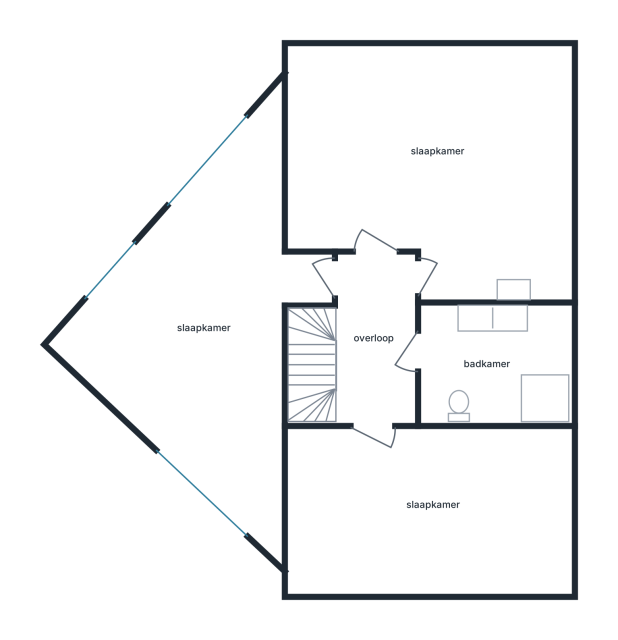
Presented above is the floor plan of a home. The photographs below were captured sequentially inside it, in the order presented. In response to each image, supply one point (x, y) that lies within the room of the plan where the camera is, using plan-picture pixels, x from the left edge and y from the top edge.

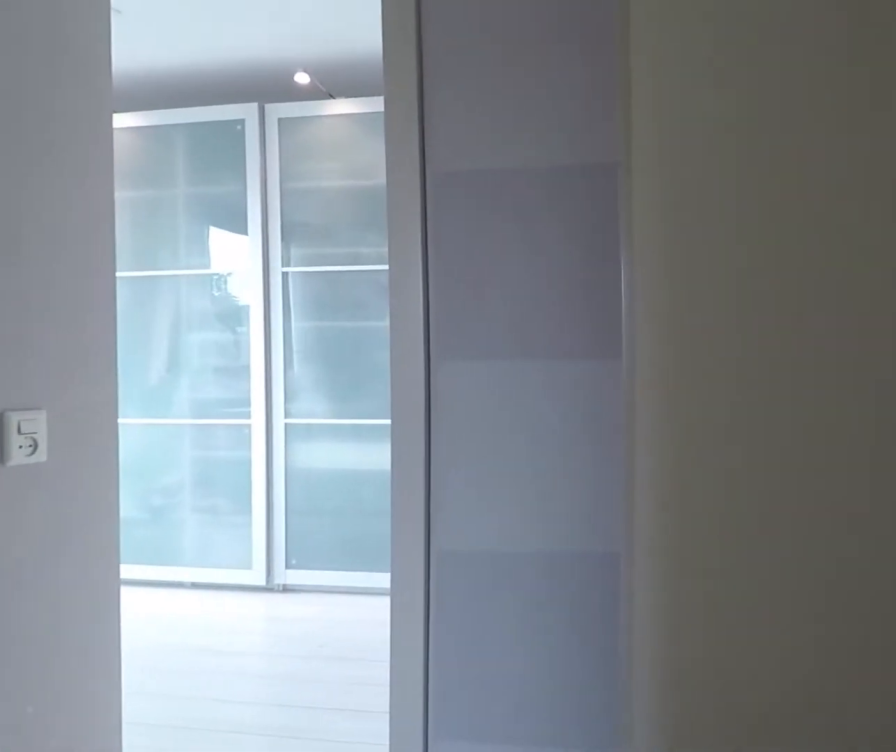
(403, 400)
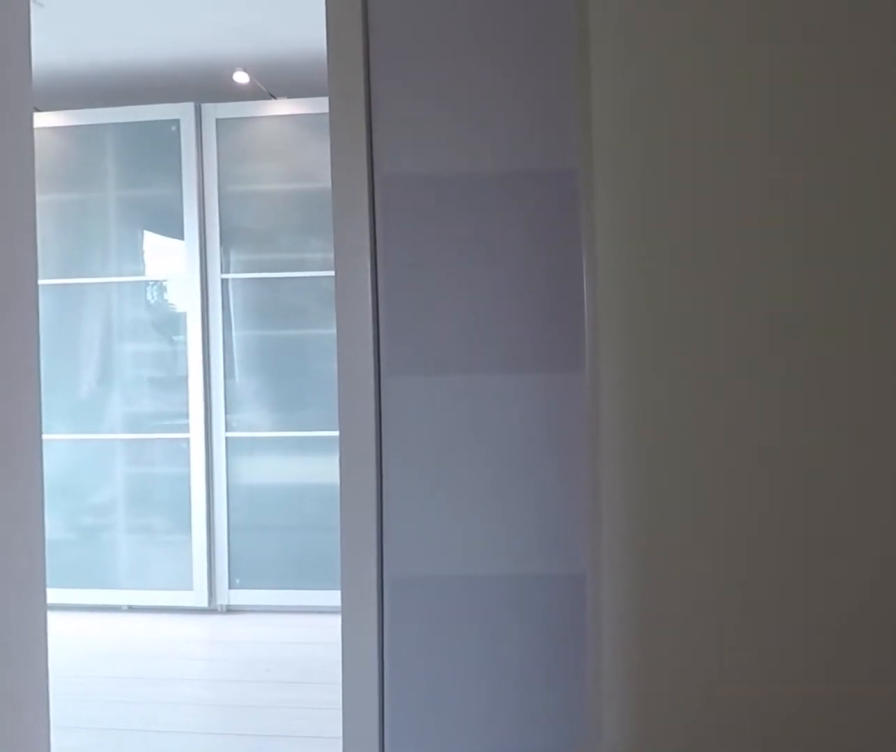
(403, 400)
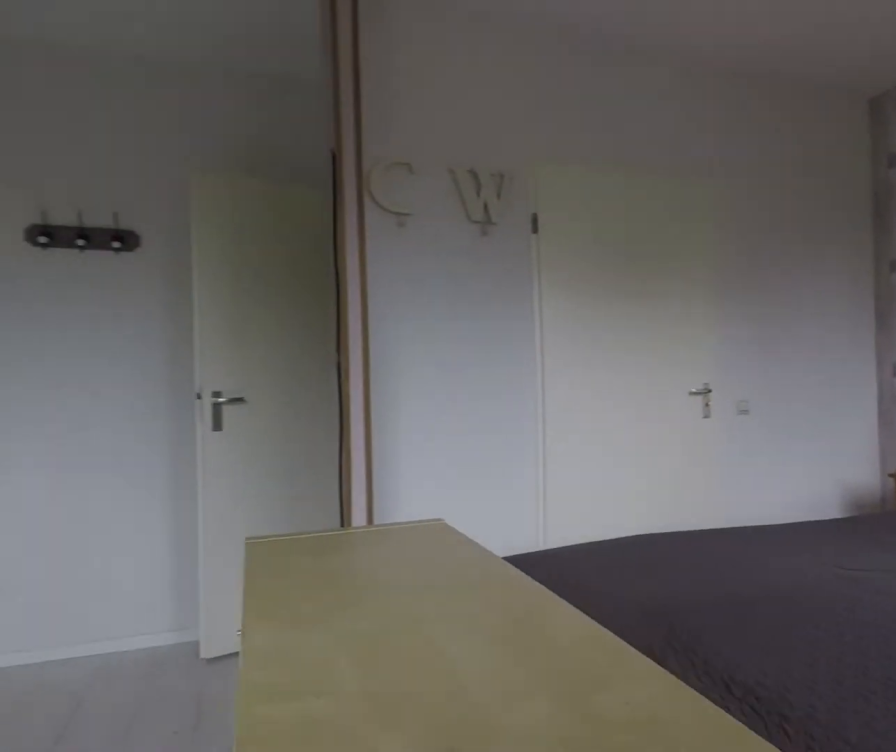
(567, 175)
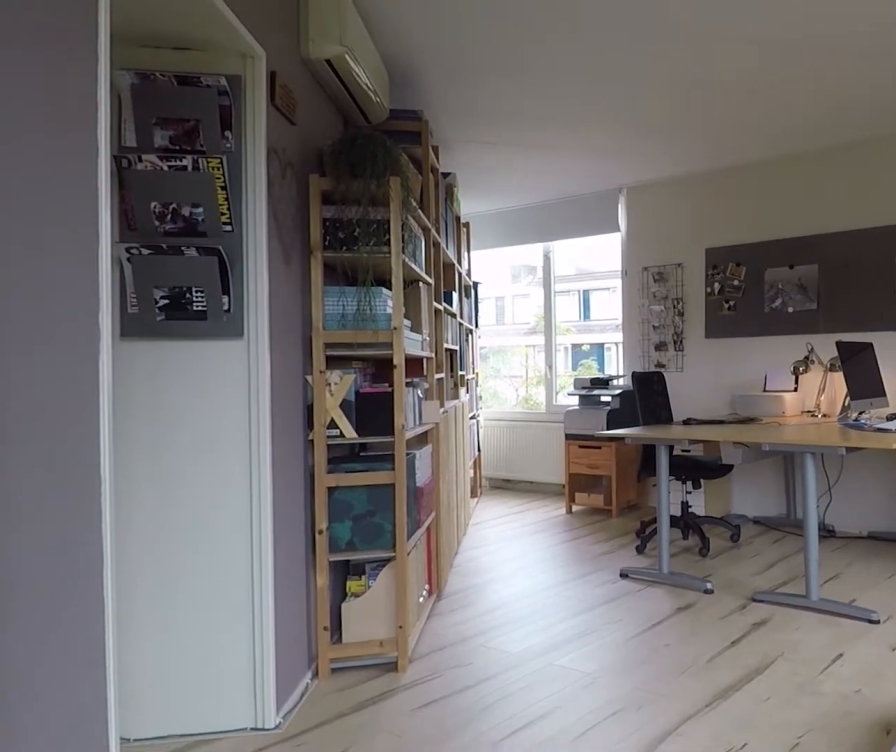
(214, 437)
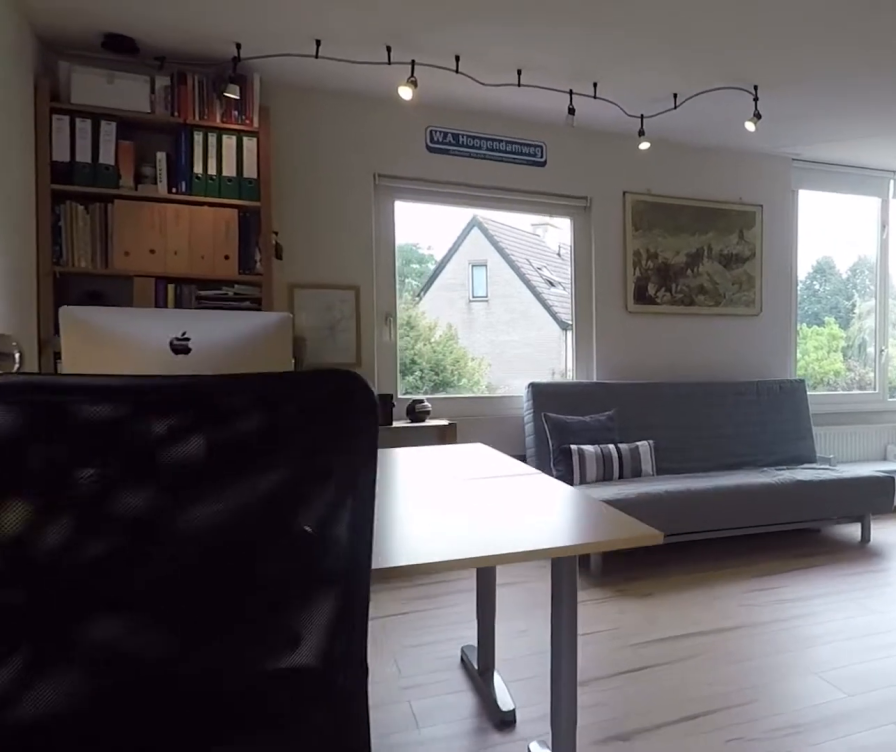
(214, 437)
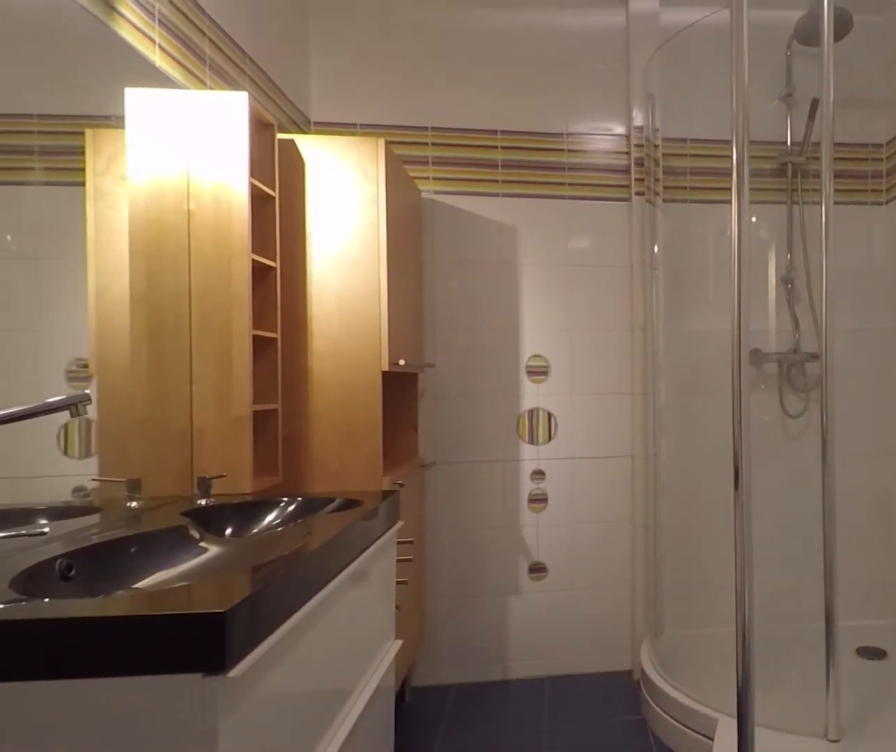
(496, 363)
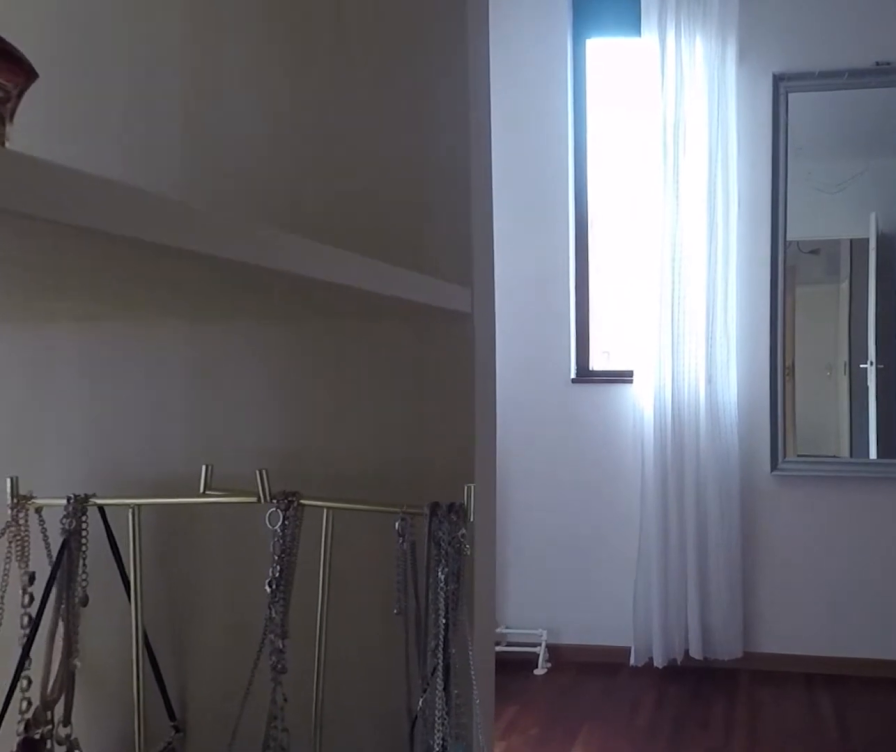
(429, 510)
